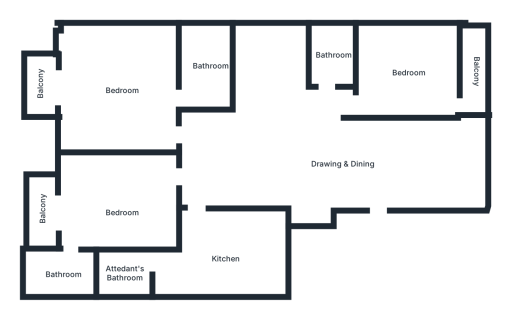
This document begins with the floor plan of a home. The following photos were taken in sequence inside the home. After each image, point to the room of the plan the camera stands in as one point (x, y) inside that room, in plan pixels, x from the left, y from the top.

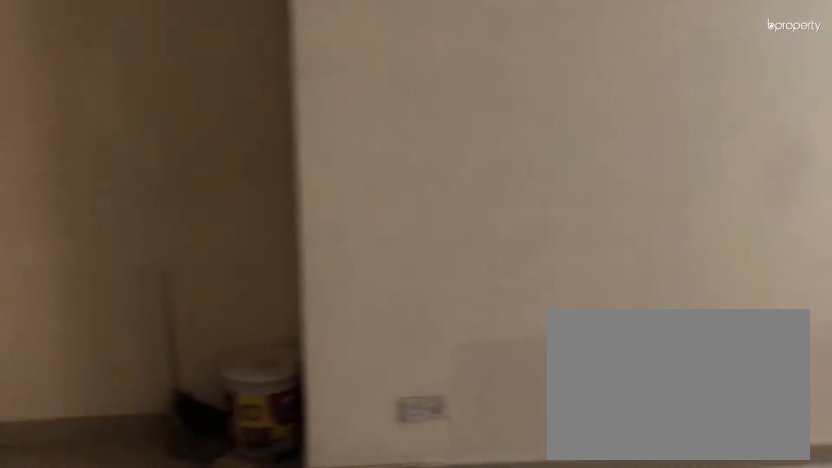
(270, 152)
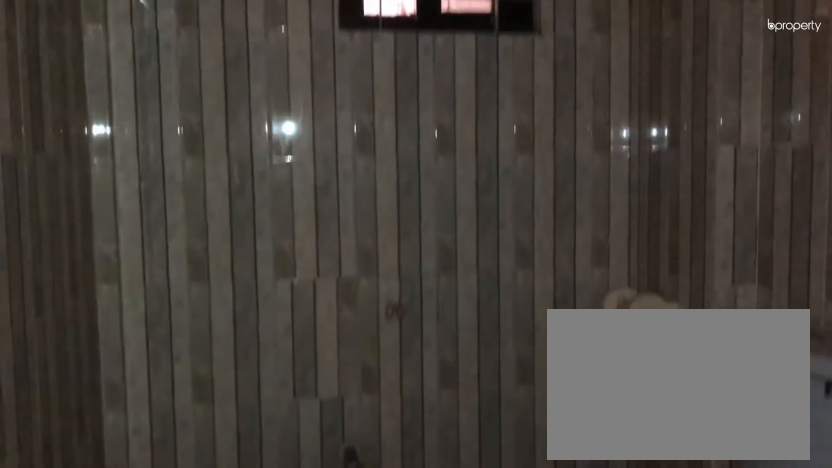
(333, 56)
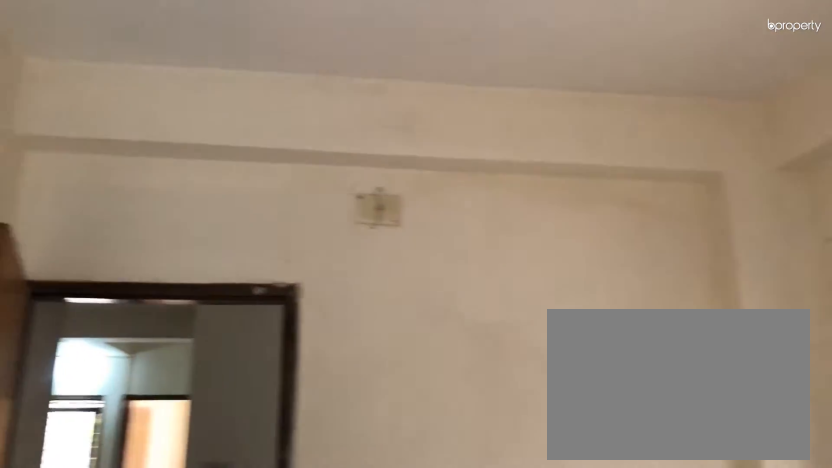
(406, 76)
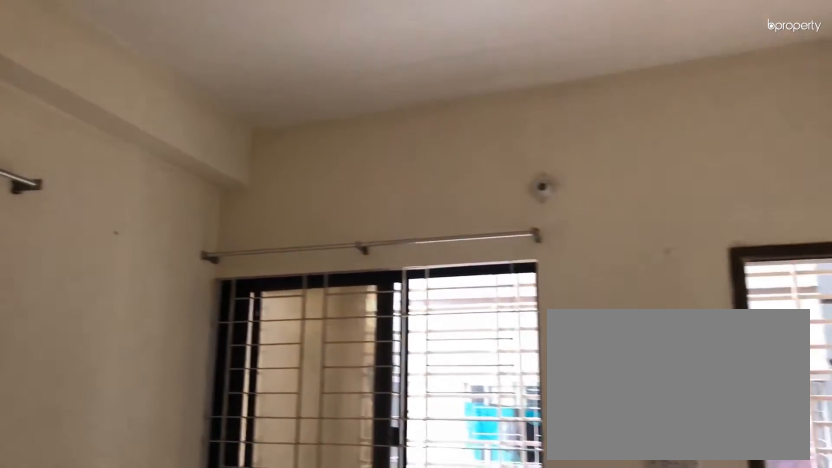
(406, 76)
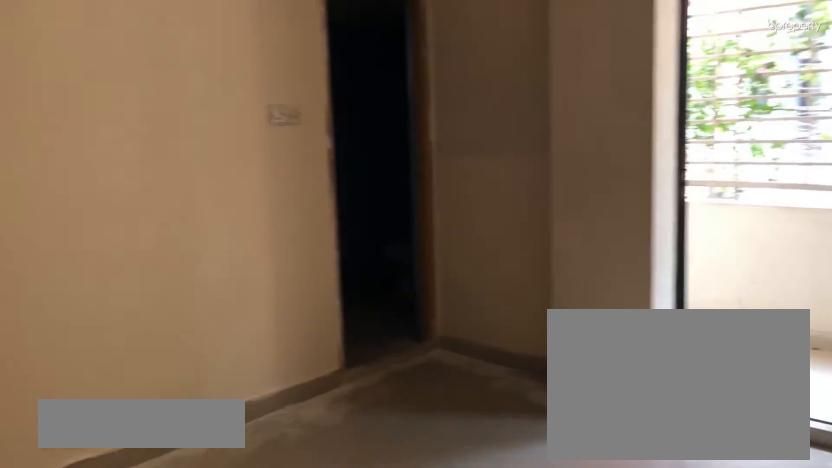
(122, 213)
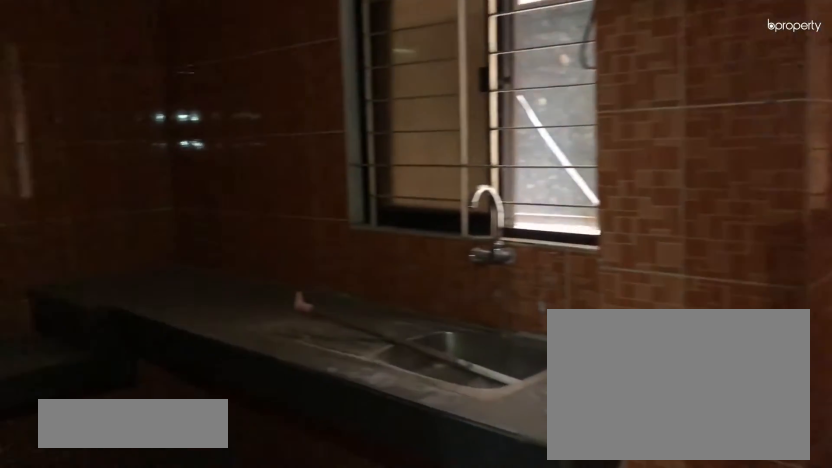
(226, 257)
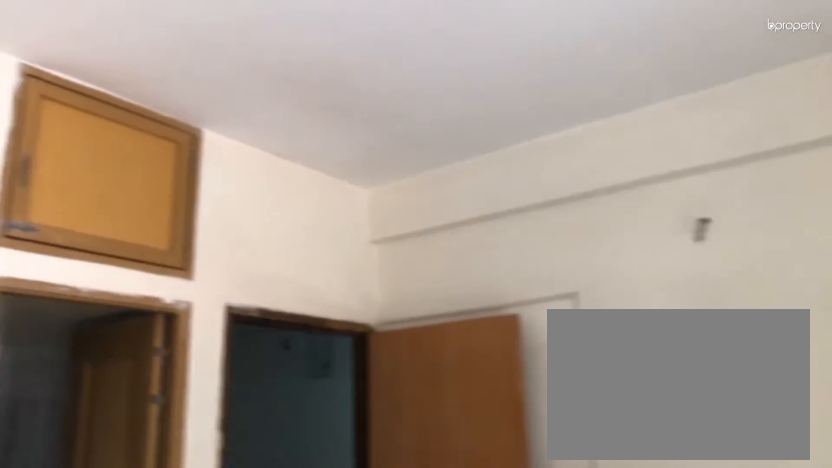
(121, 89)
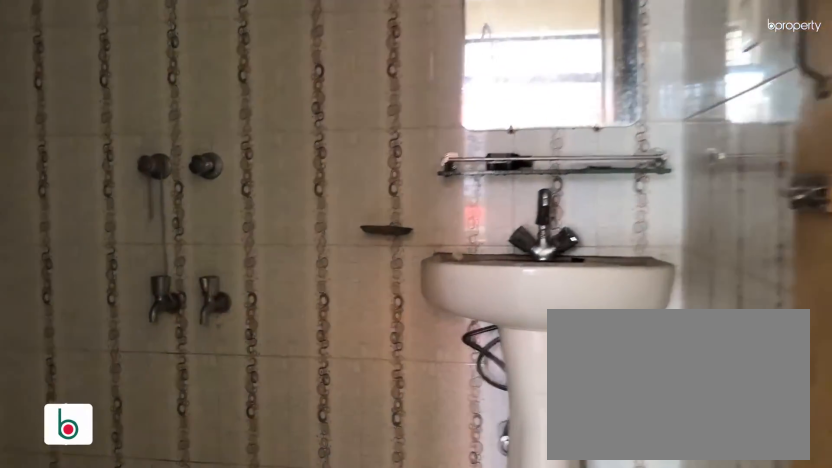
(208, 64)
